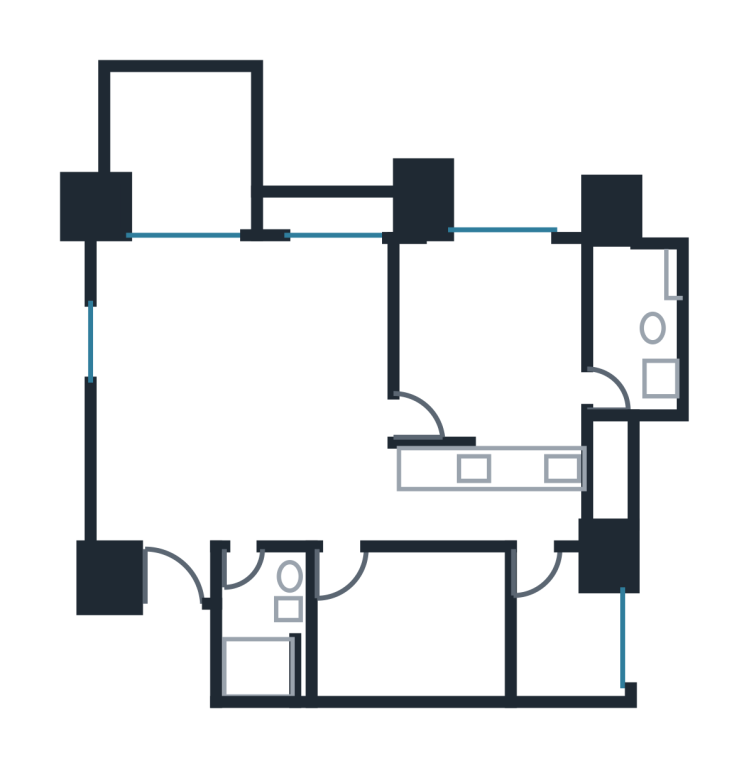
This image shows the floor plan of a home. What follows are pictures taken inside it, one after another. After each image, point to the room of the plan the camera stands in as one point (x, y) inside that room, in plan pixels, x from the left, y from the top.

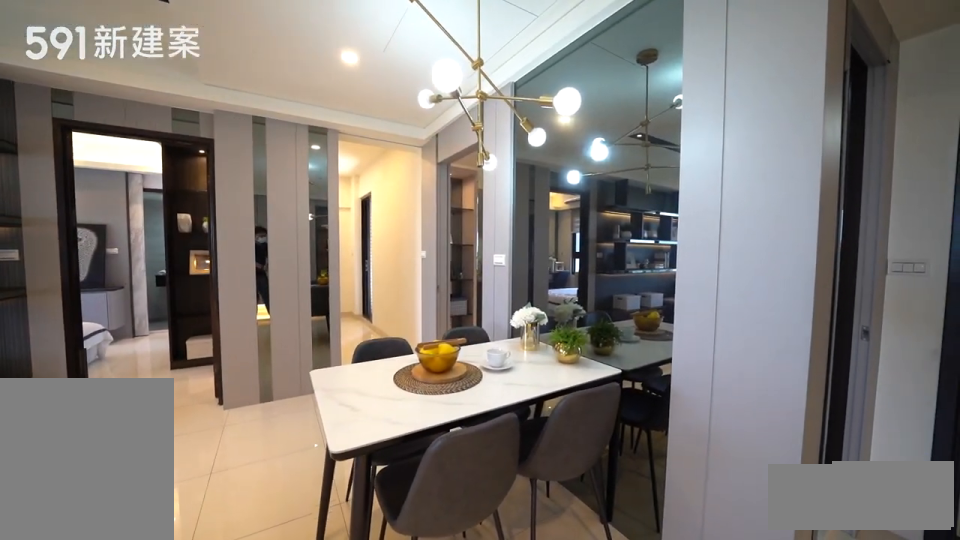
(199, 497)
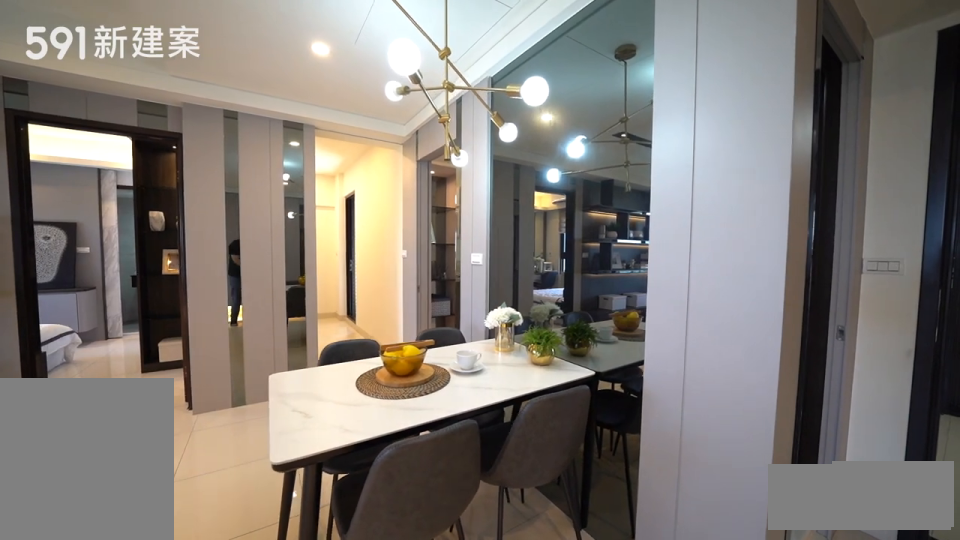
(199, 497)
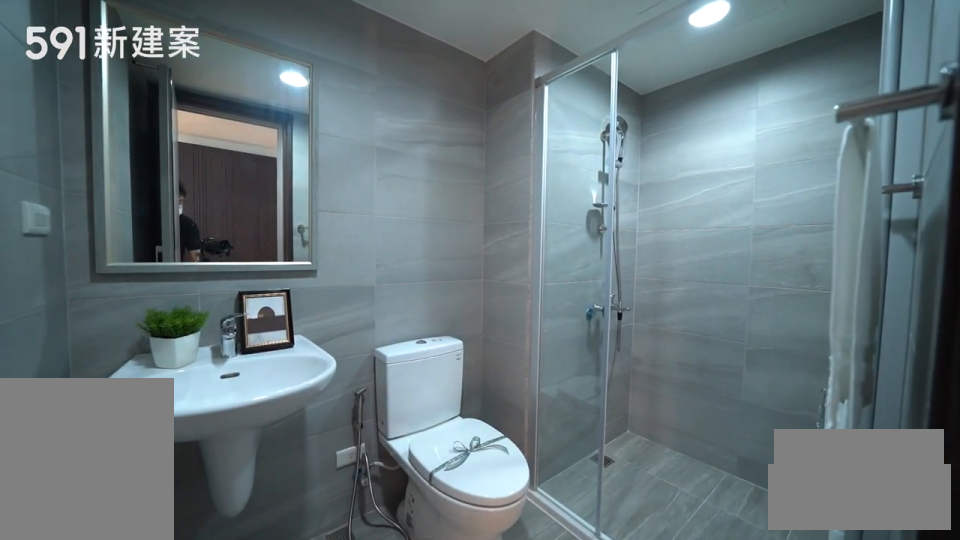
(260, 624)
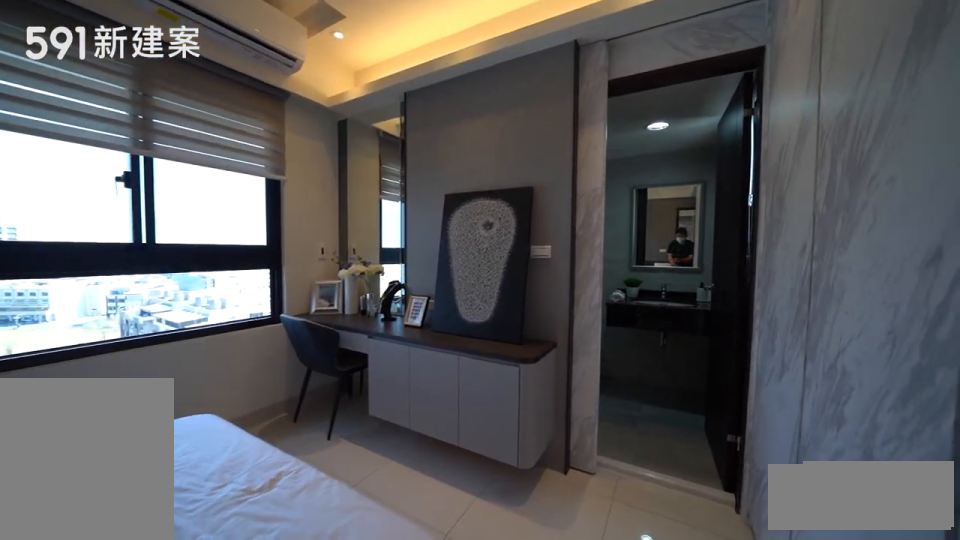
(493, 340)
